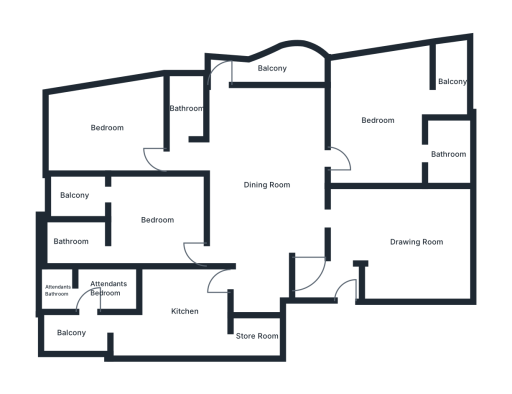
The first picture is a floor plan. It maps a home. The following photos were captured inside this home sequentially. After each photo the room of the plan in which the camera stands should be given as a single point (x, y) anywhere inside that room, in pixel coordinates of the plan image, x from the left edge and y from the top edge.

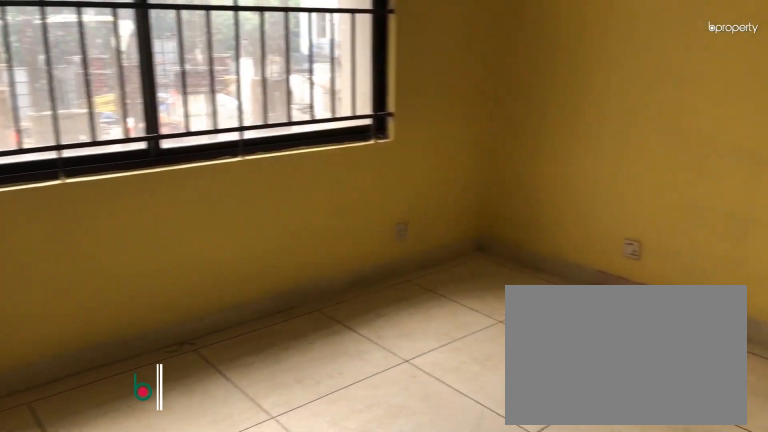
(414, 242)
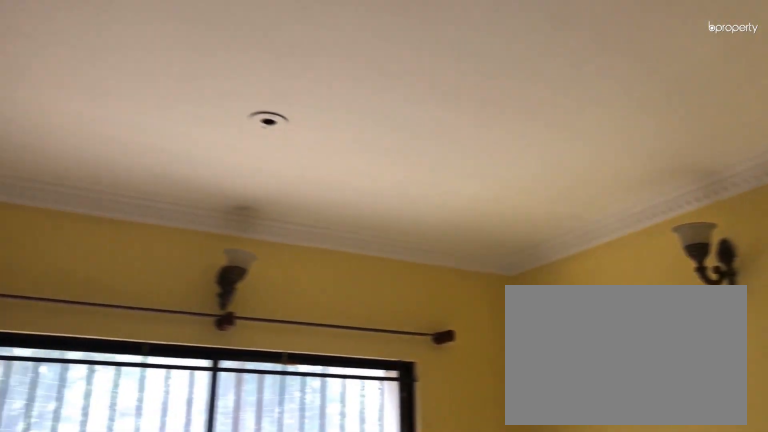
(414, 242)
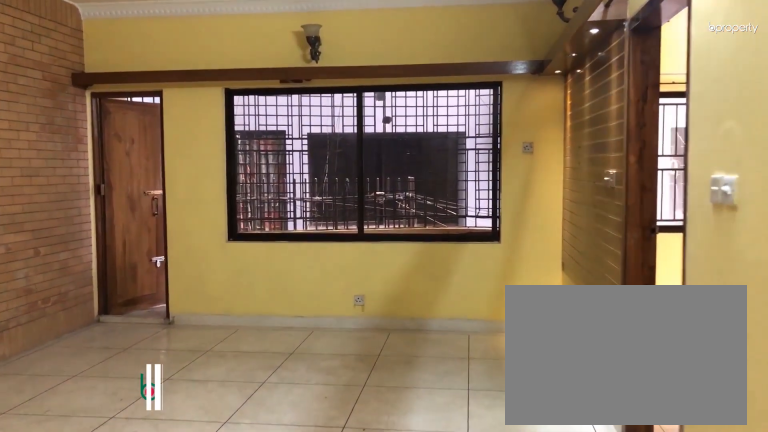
(269, 185)
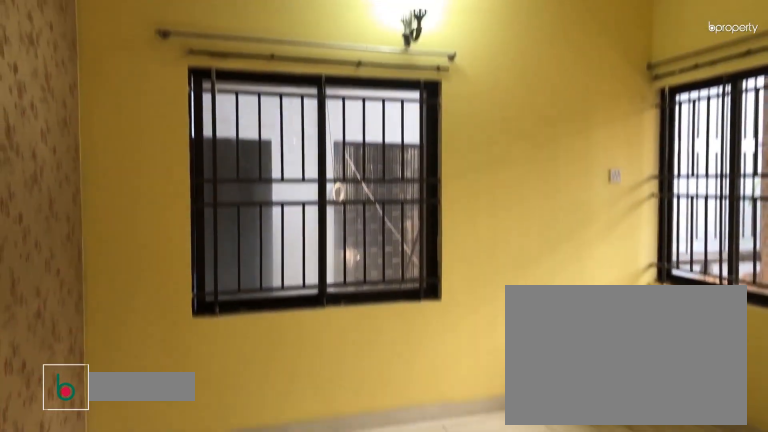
(379, 119)
